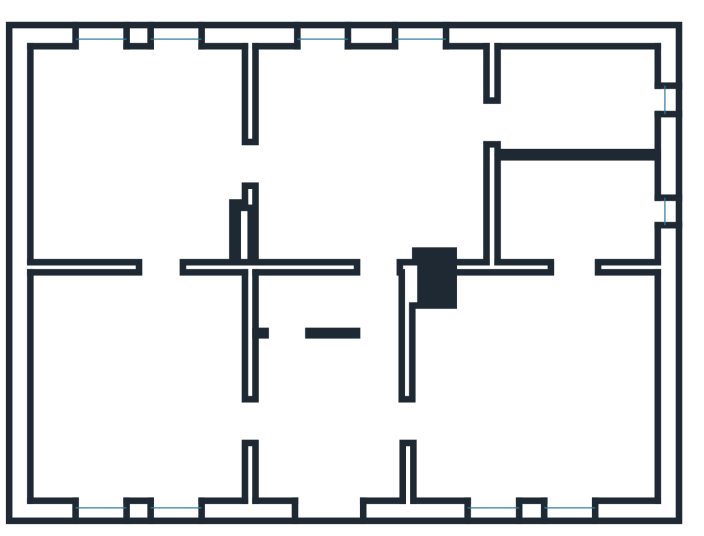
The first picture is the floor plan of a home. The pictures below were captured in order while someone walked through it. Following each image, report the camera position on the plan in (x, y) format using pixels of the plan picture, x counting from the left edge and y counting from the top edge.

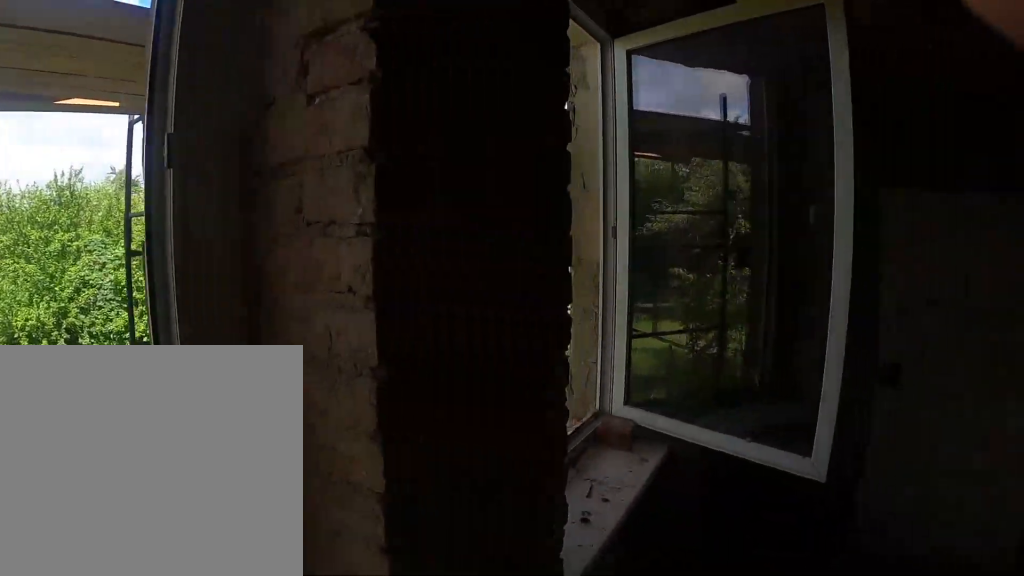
(162, 122)
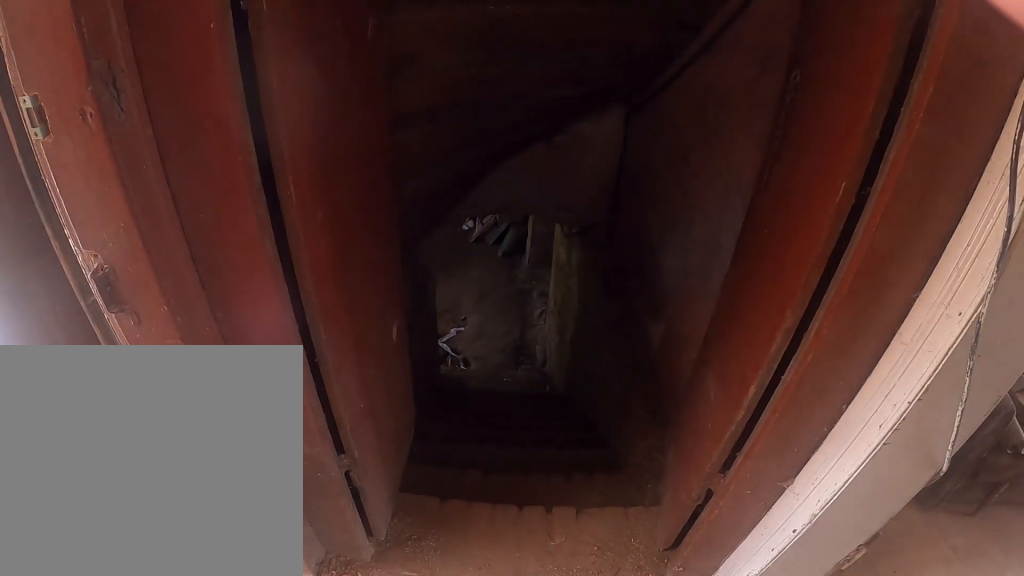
(378, 311)
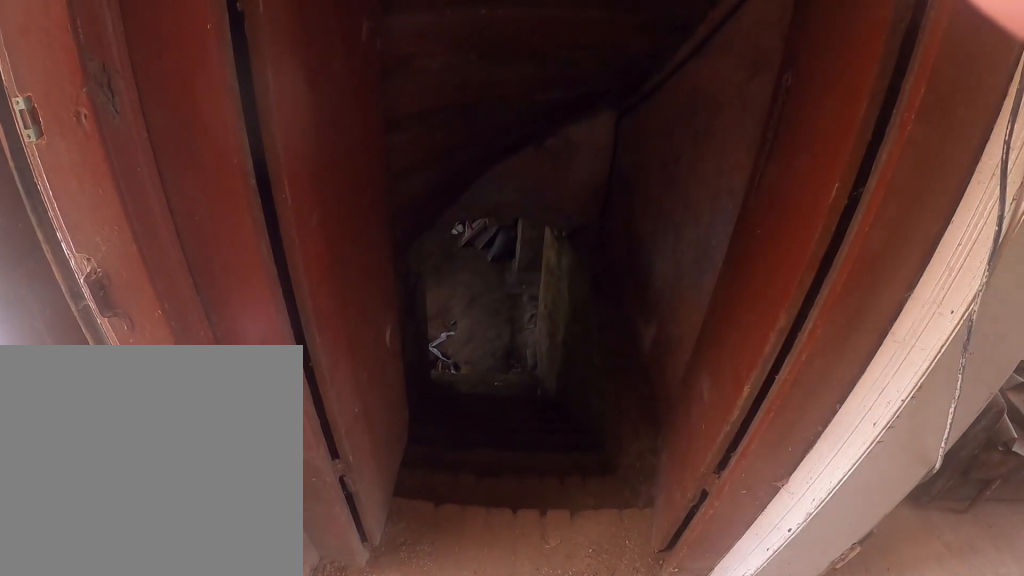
(377, 319)
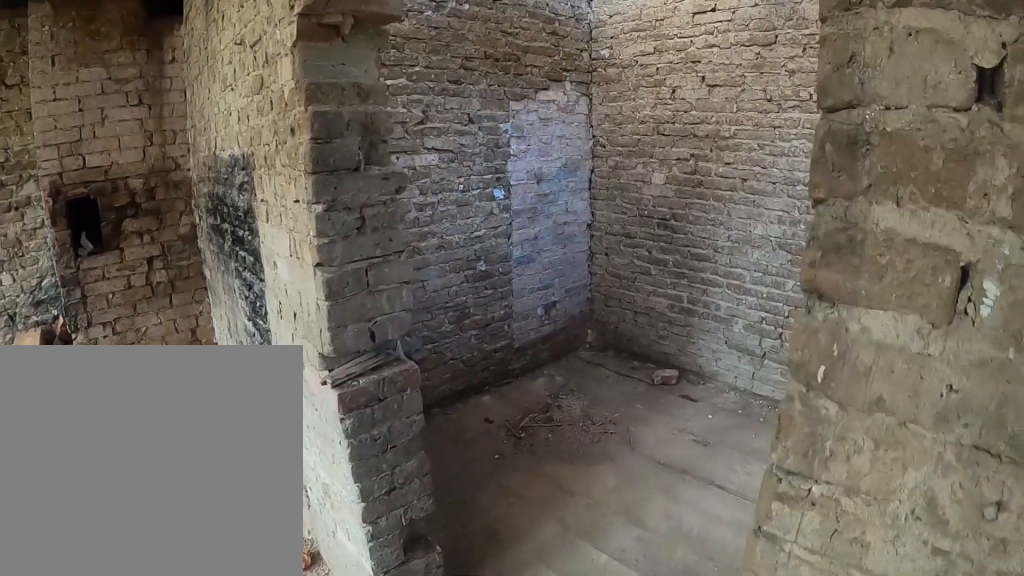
(560, 320)
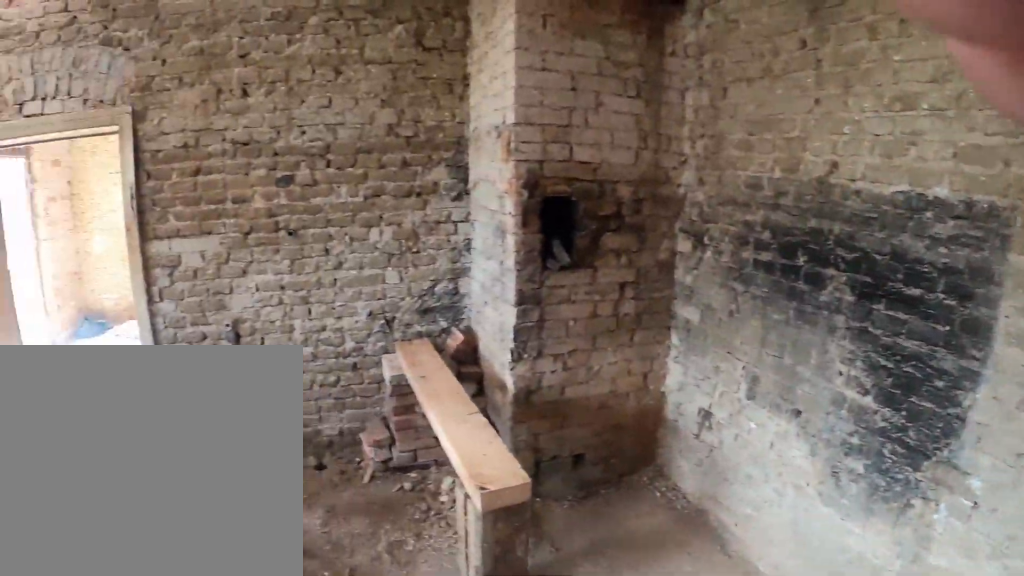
(501, 374)
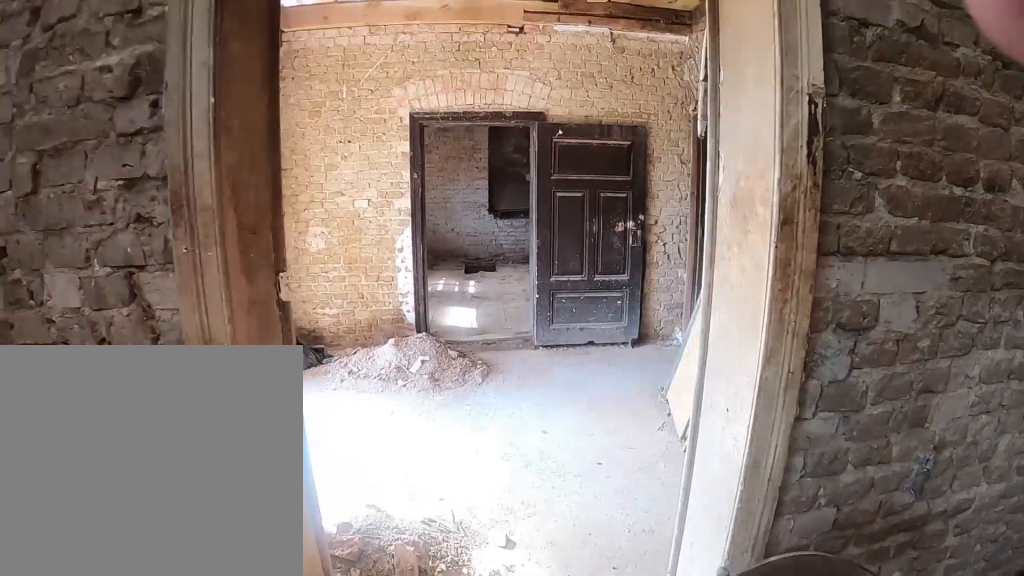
(447, 410)
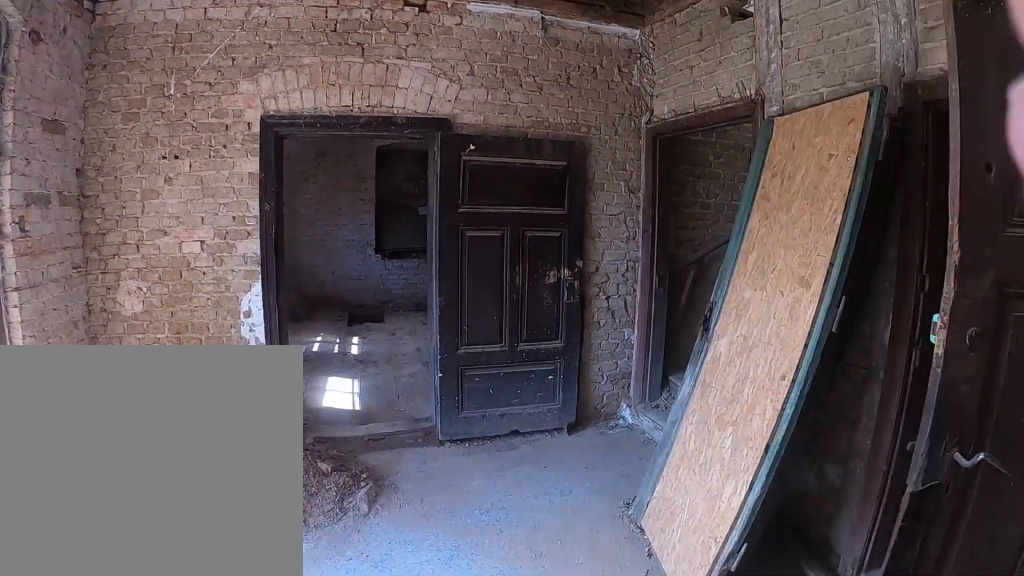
(409, 417)
